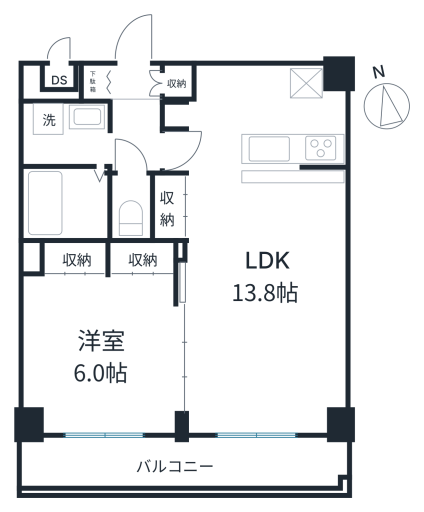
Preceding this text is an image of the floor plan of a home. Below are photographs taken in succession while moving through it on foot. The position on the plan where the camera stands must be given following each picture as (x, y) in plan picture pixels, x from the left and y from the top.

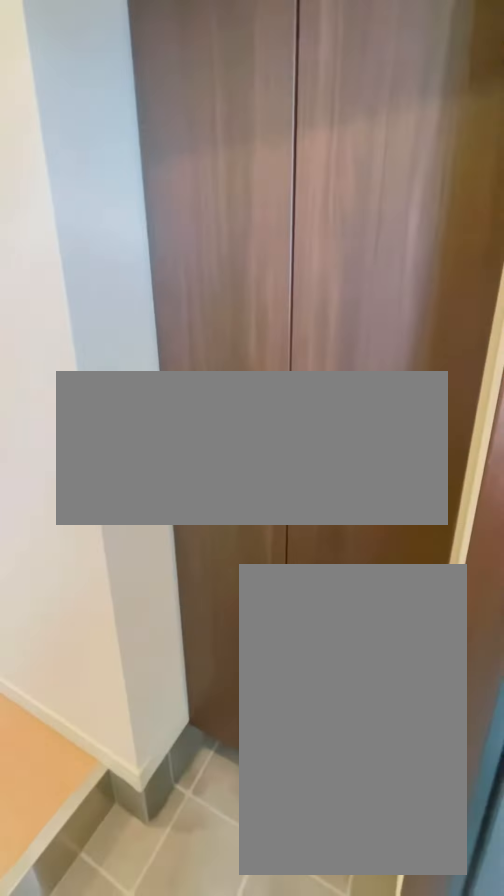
(131, 119)
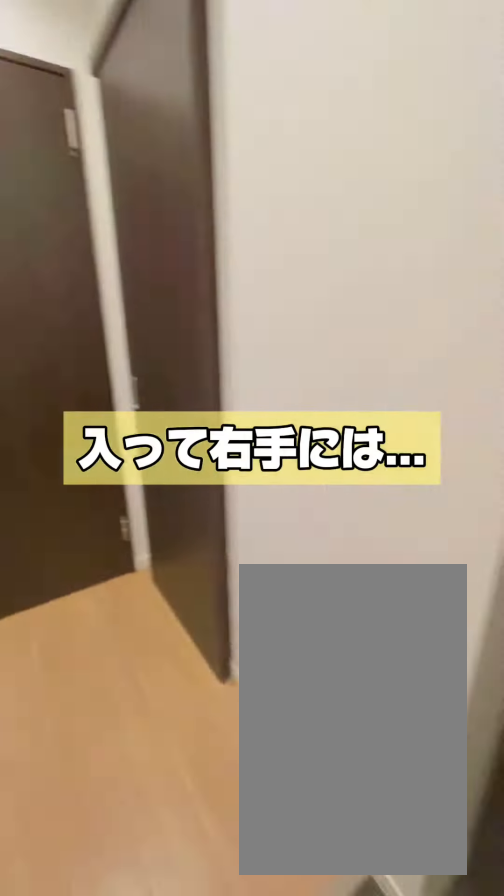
(122, 125)
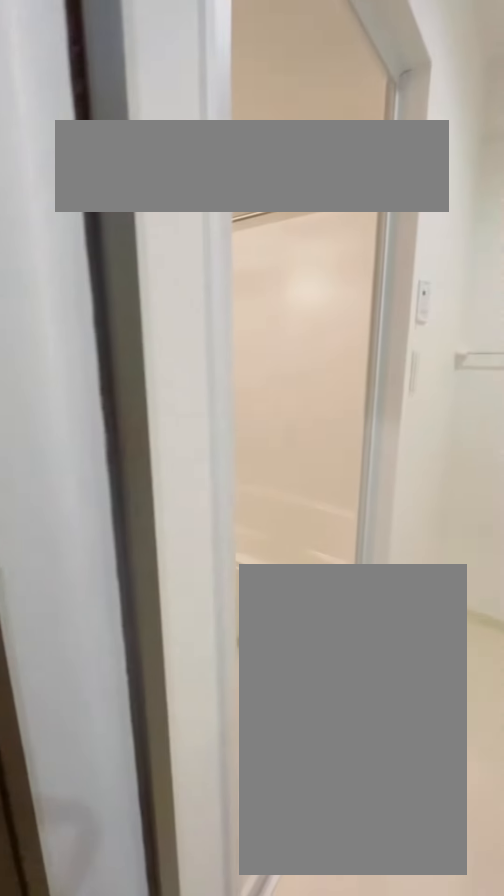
(64, 138)
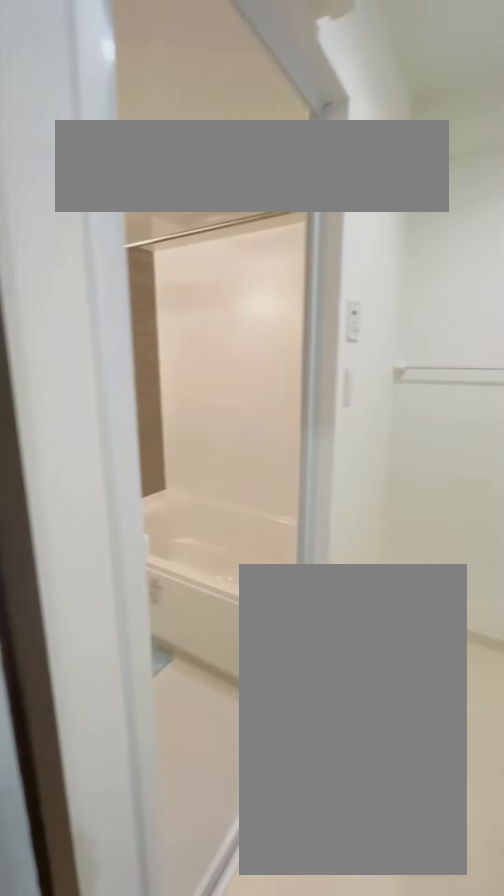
(63, 138)
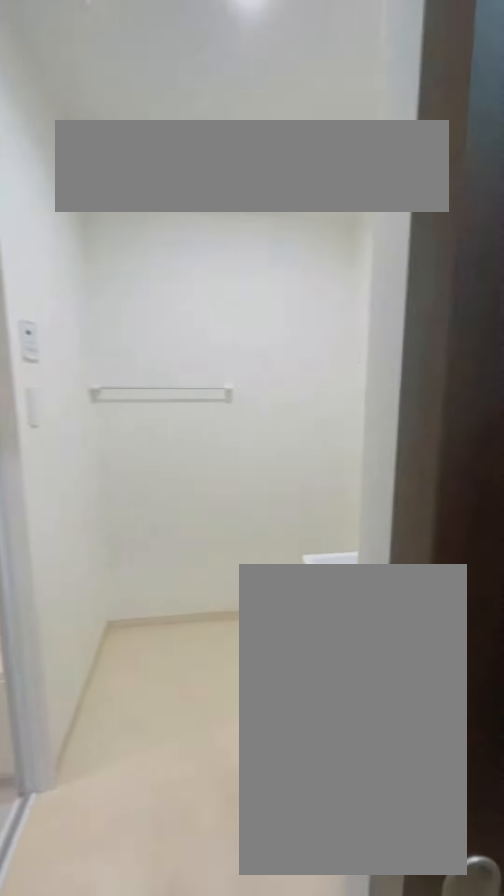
(65, 143)
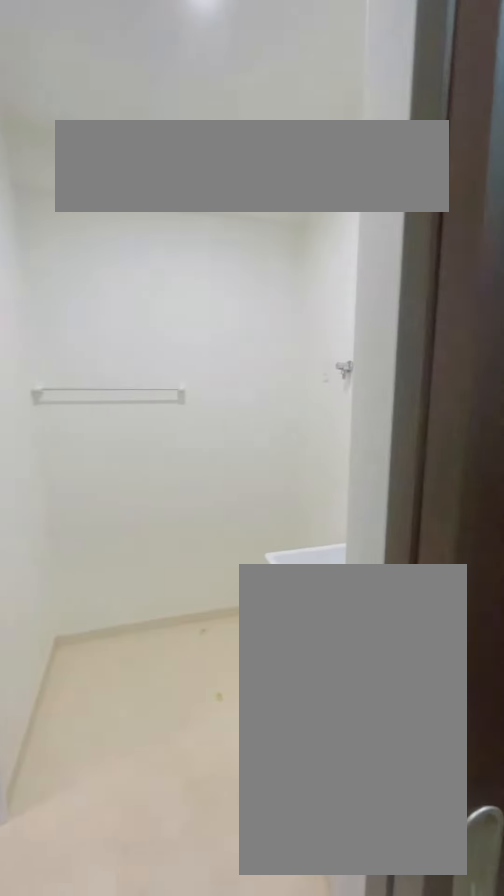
(66, 146)
